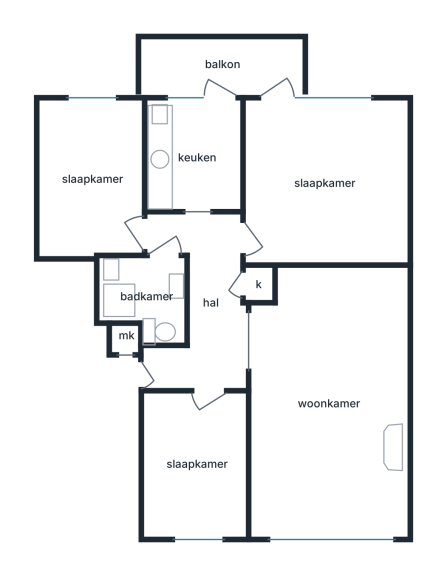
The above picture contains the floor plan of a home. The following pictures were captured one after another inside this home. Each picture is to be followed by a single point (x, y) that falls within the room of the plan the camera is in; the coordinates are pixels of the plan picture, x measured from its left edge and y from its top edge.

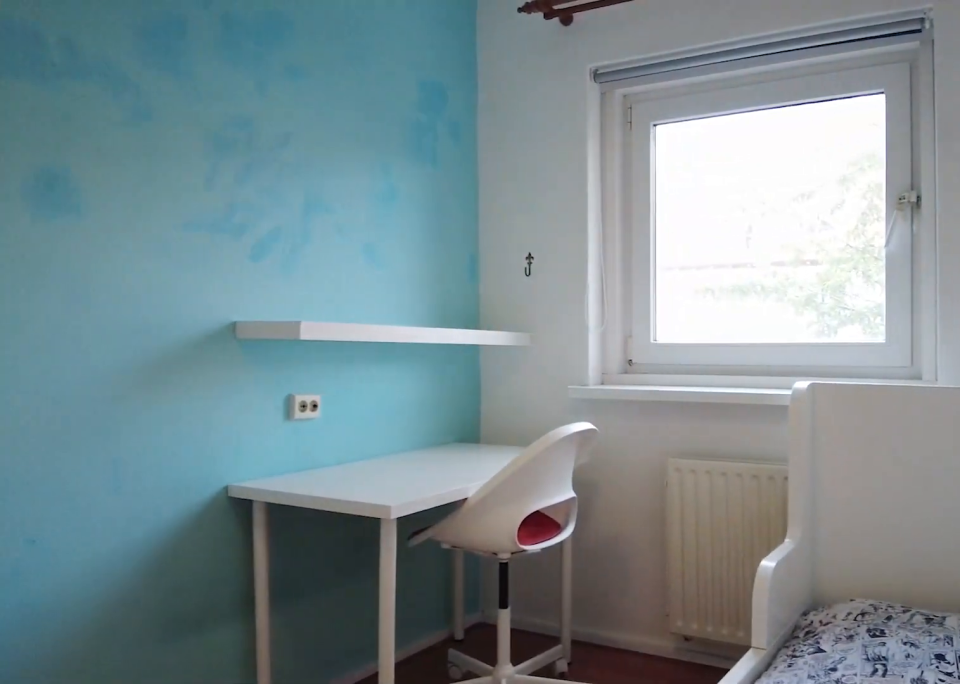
(94, 177)
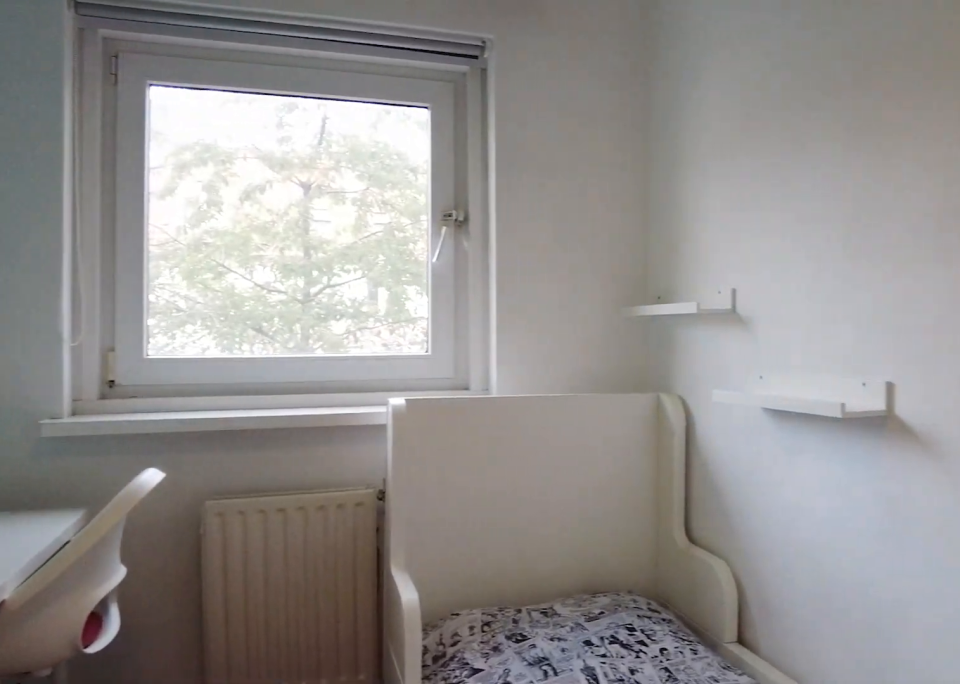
(94, 177)
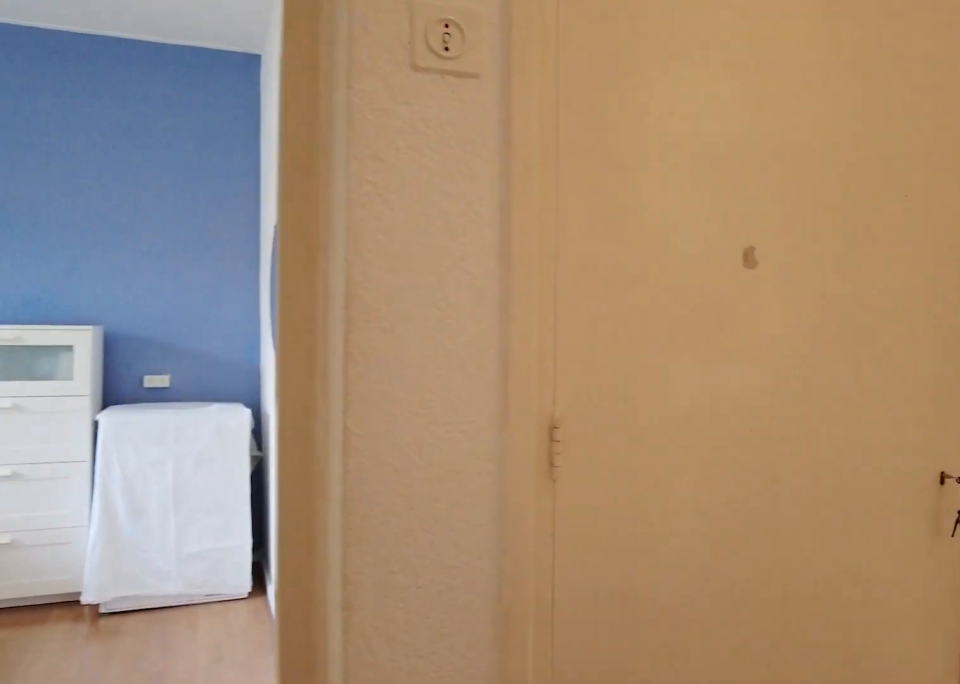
(204, 302)
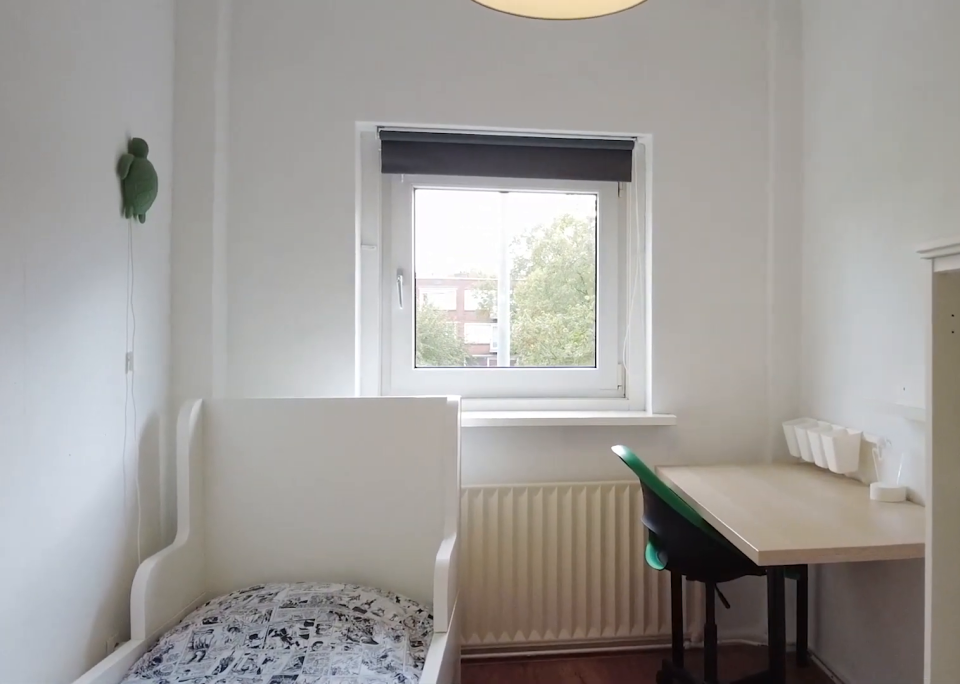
(196, 463)
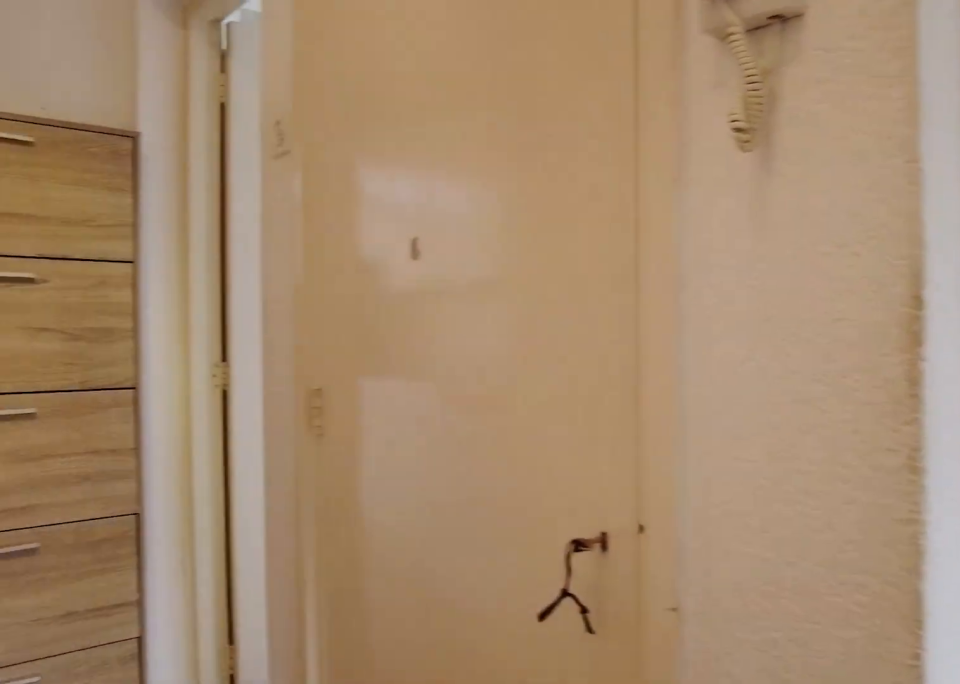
(203, 302)
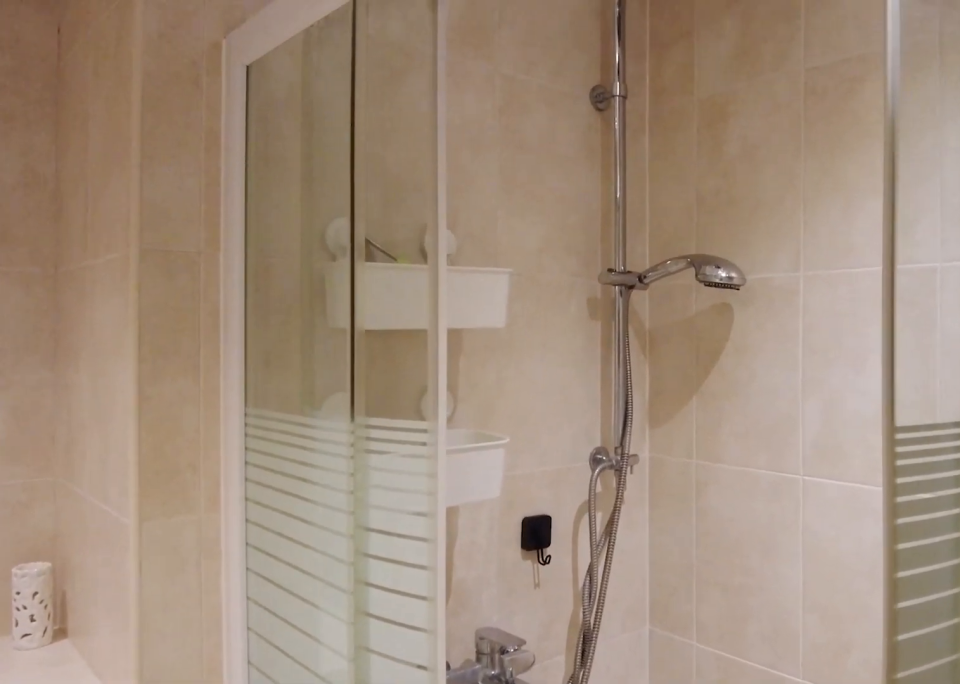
(147, 295)
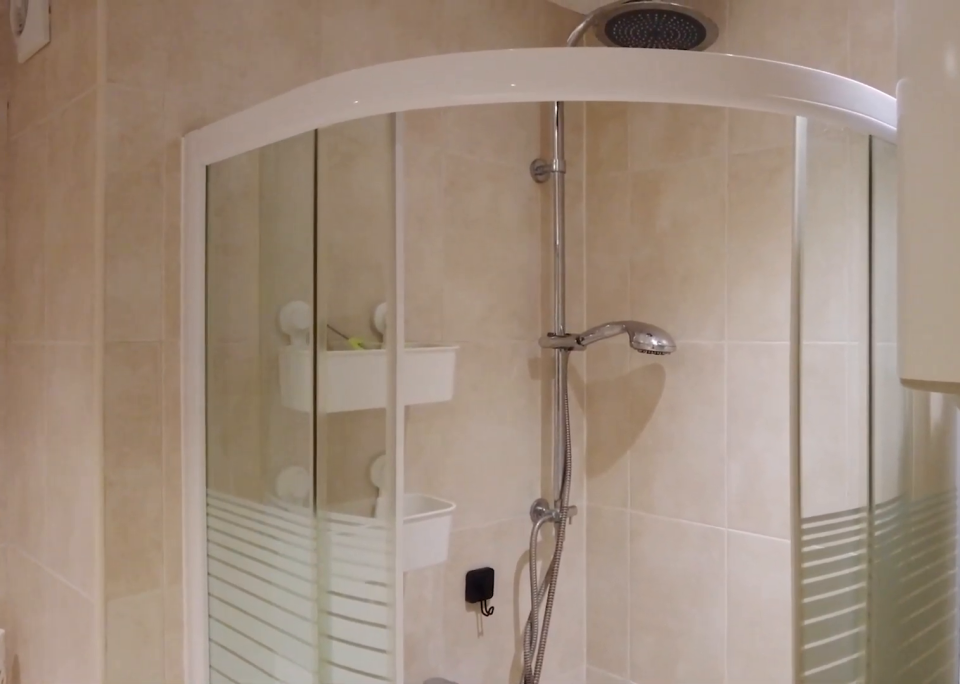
(147, 295)
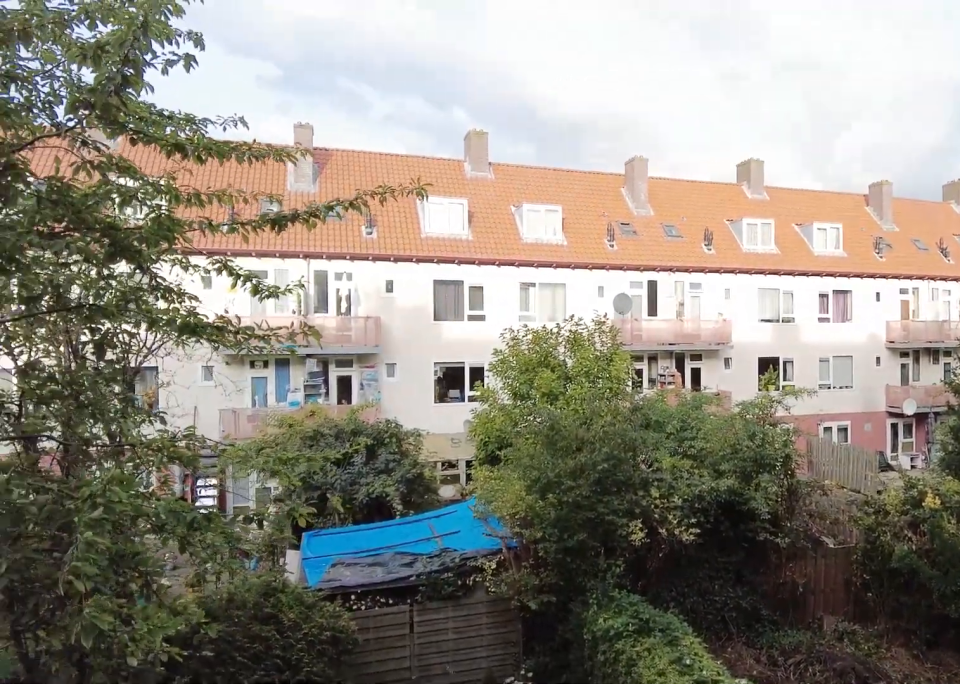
(221, 68)
